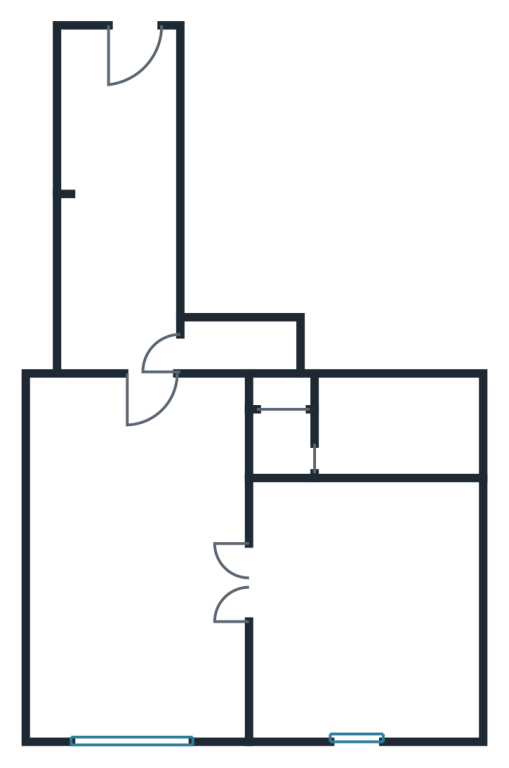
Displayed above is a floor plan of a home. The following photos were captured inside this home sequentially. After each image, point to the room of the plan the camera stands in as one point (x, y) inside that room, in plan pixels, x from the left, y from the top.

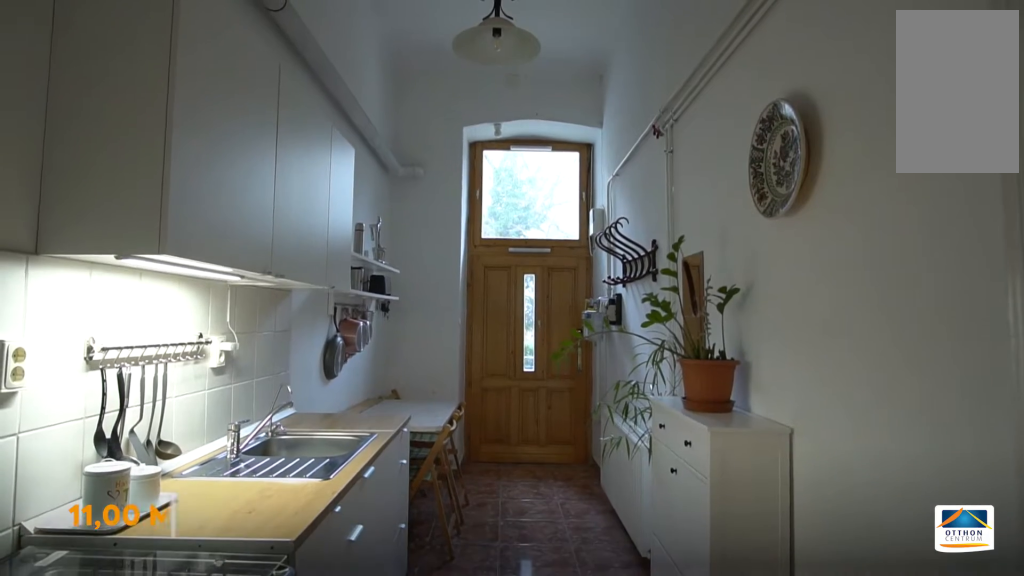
(126, 213)
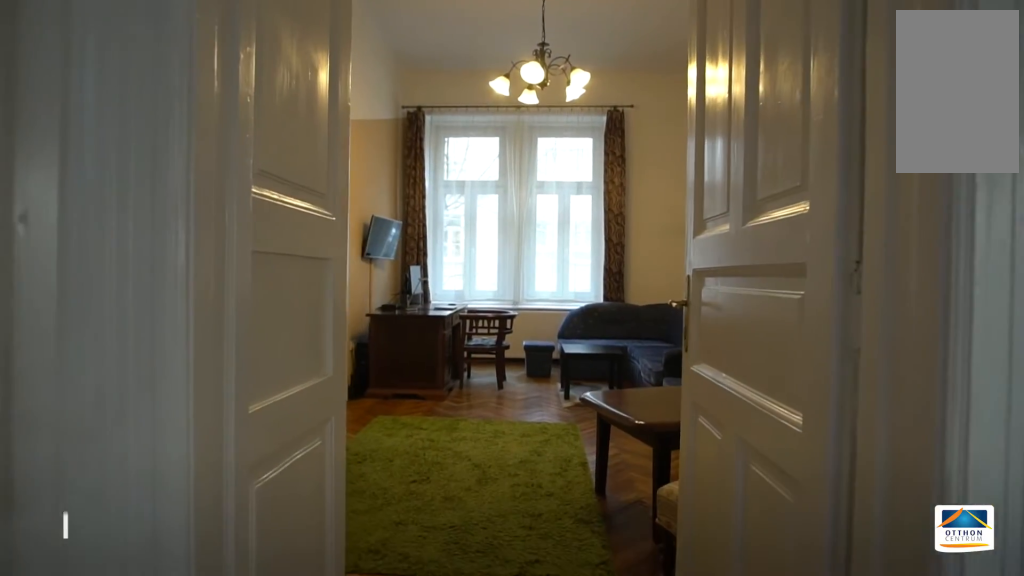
(126, 213)
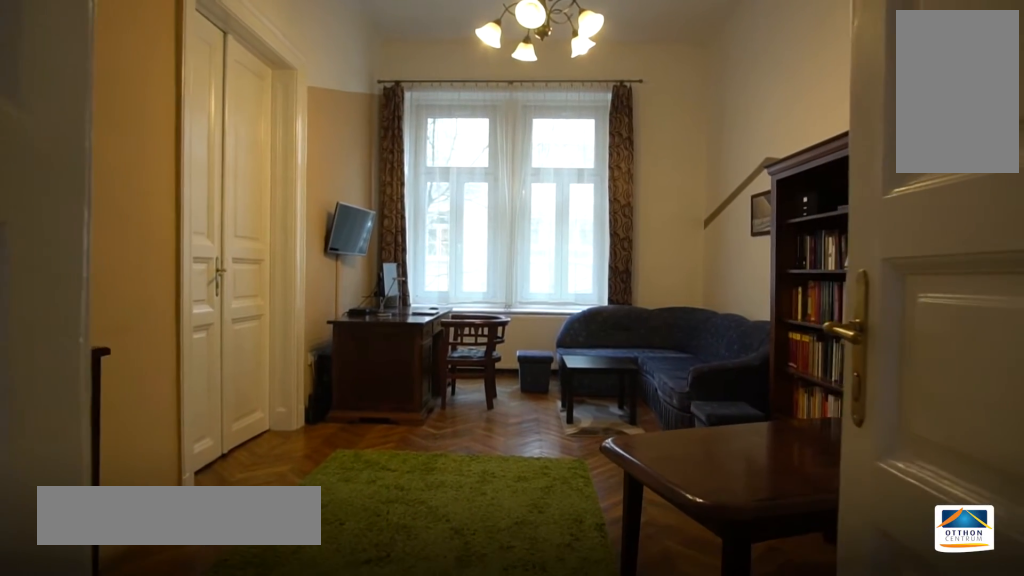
(145, 560)
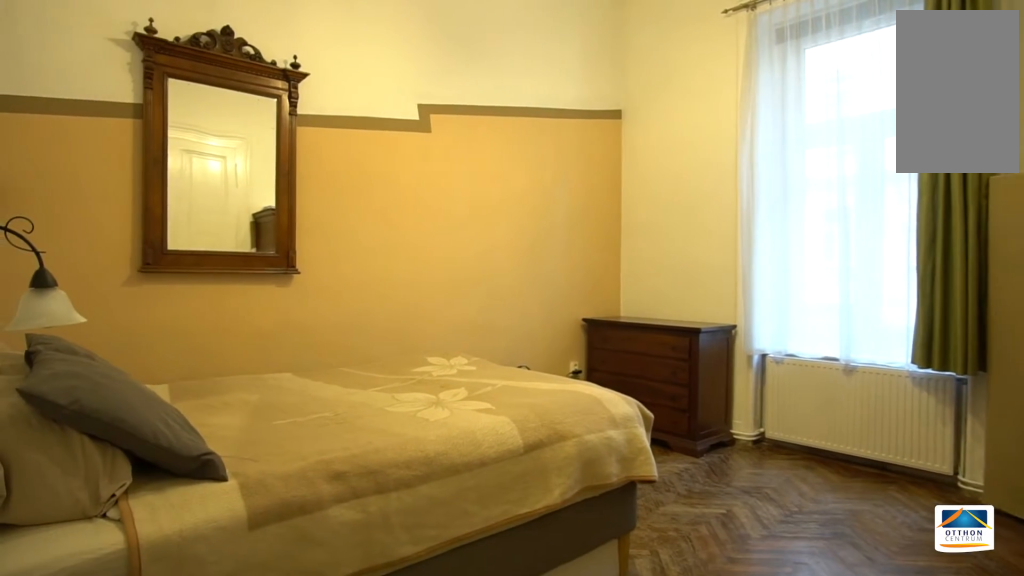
(377, 599)
